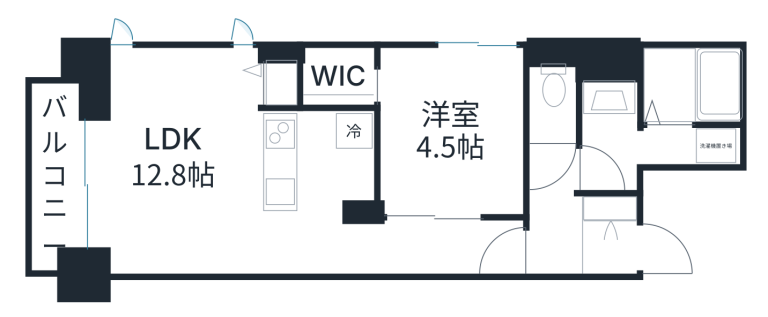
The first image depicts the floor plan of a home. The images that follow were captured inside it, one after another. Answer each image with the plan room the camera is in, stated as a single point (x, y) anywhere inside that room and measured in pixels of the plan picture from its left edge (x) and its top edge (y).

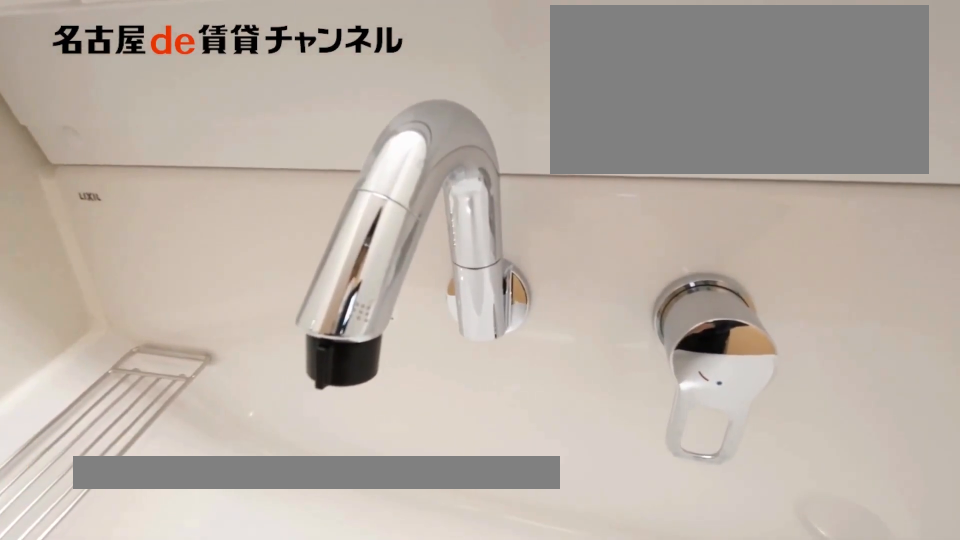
(655, 147)
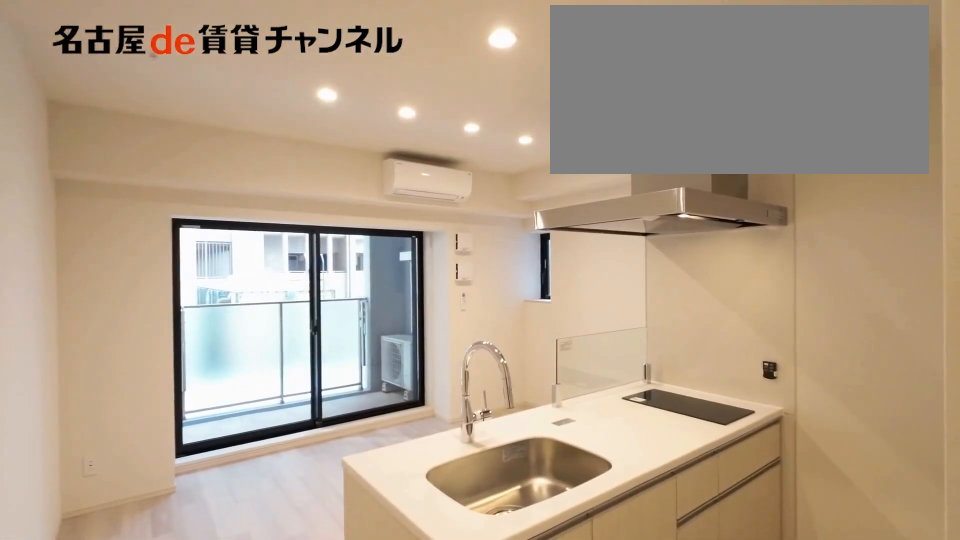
(320, 164)
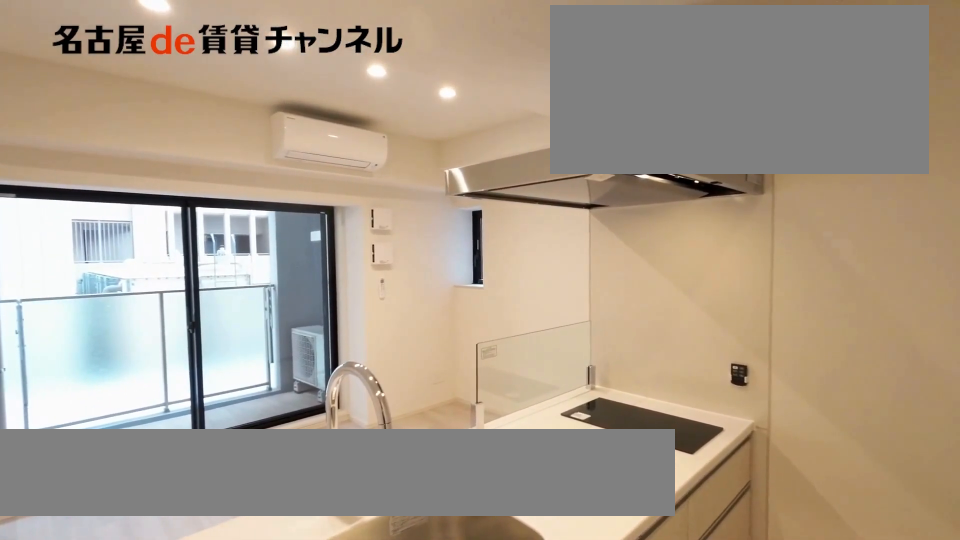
(320, 164)
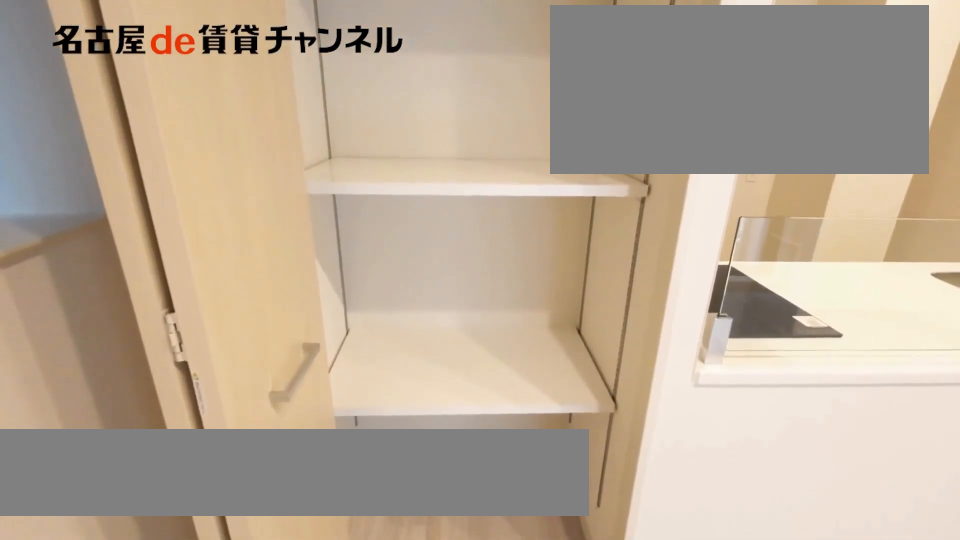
(281, 76)
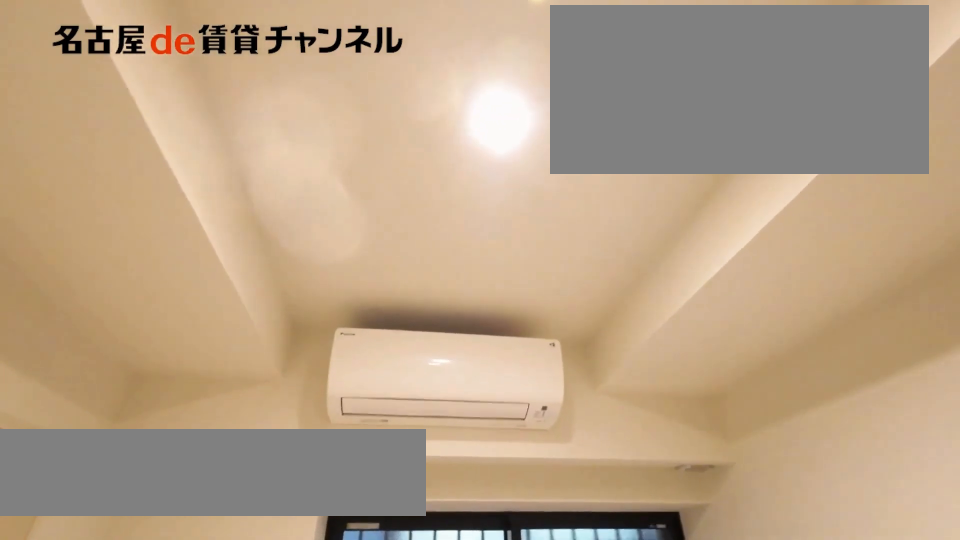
(451, 132)
